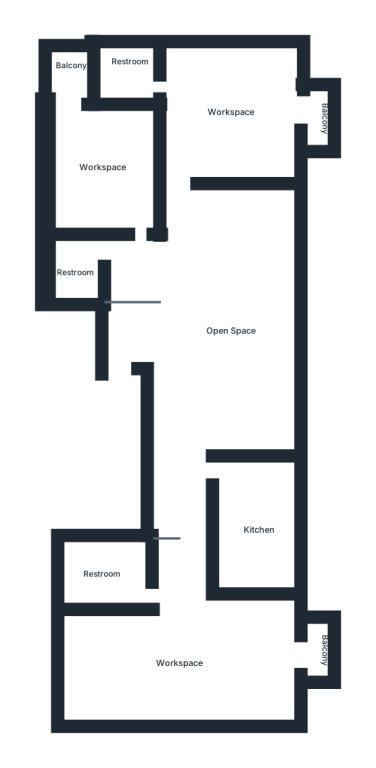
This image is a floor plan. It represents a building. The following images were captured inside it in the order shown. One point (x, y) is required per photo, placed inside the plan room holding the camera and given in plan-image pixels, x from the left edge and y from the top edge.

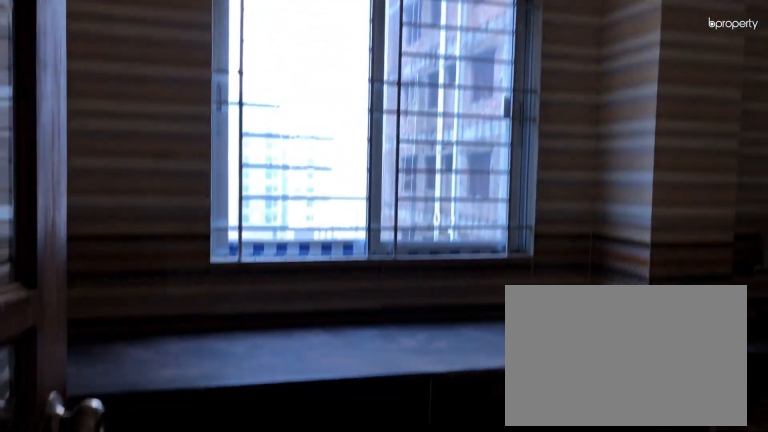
(254, 522)
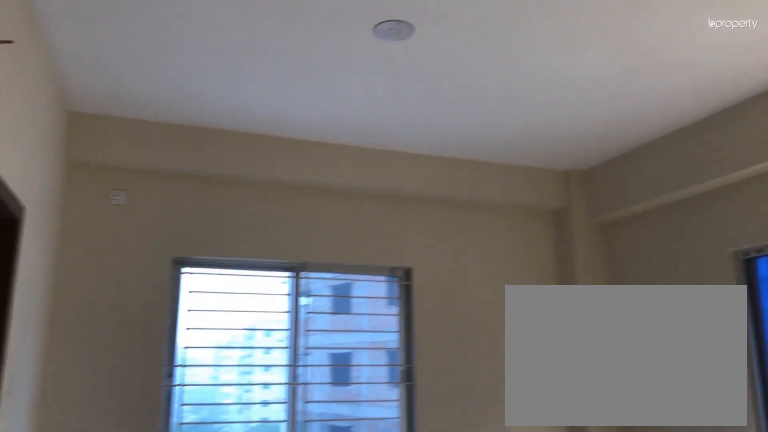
(227, 111)
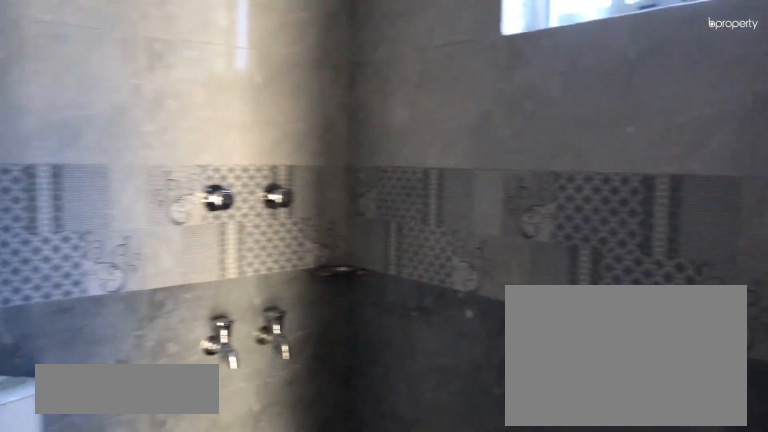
(127, 74)
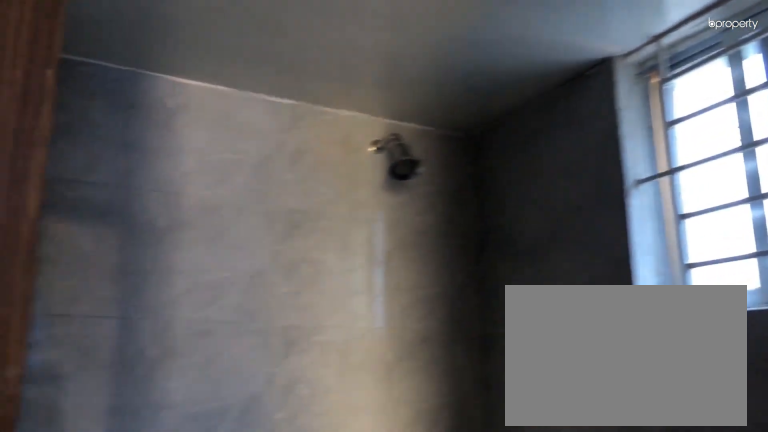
(127, 74)
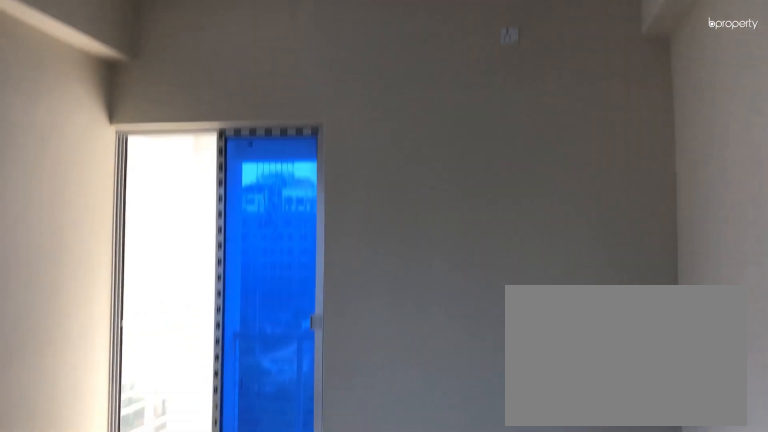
(112, 169)
